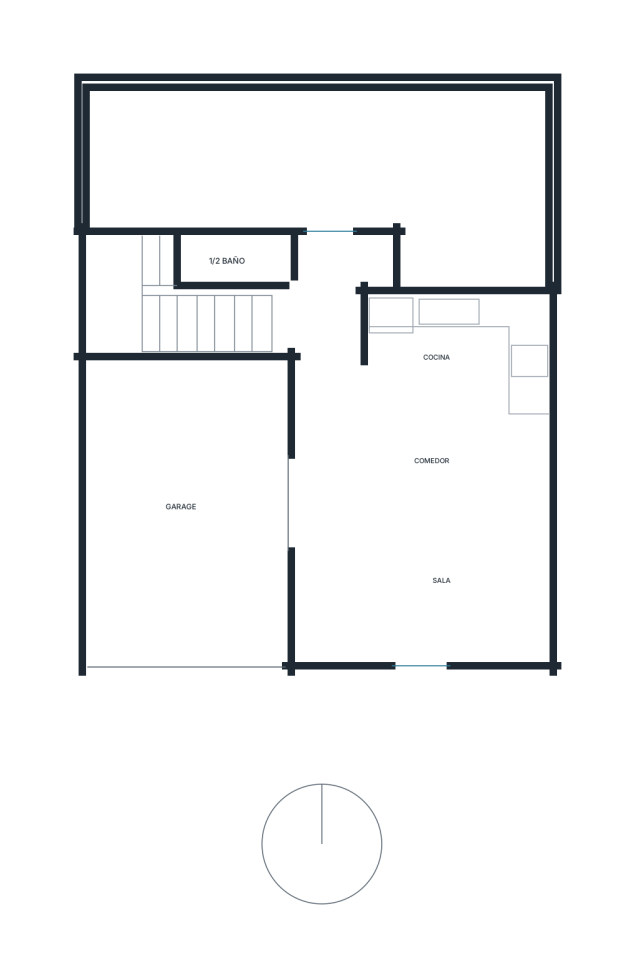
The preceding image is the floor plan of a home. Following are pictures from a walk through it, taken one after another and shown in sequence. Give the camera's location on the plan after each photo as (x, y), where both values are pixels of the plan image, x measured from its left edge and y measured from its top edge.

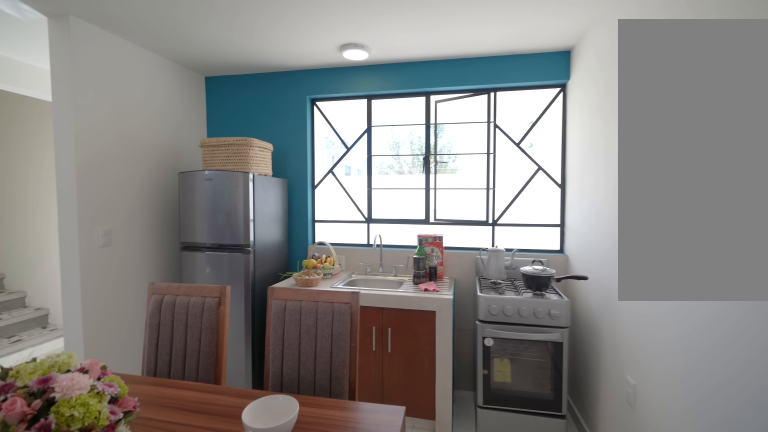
(414, 424)
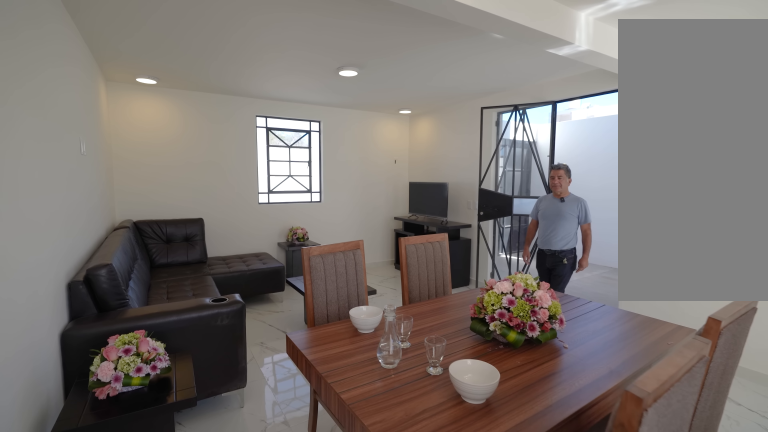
(497, 399)
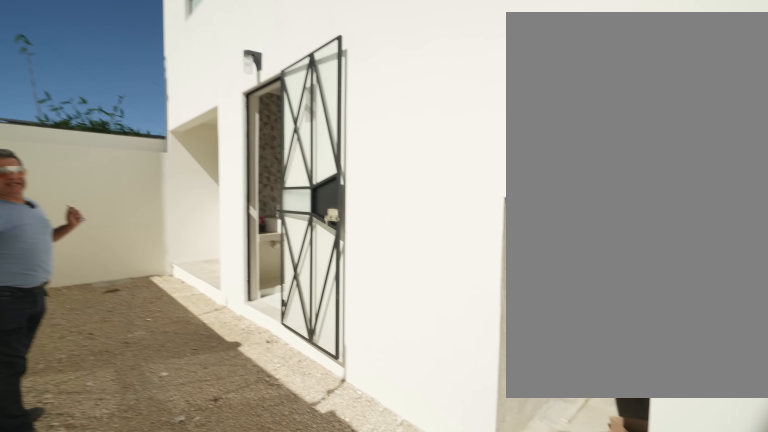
(123, 165)
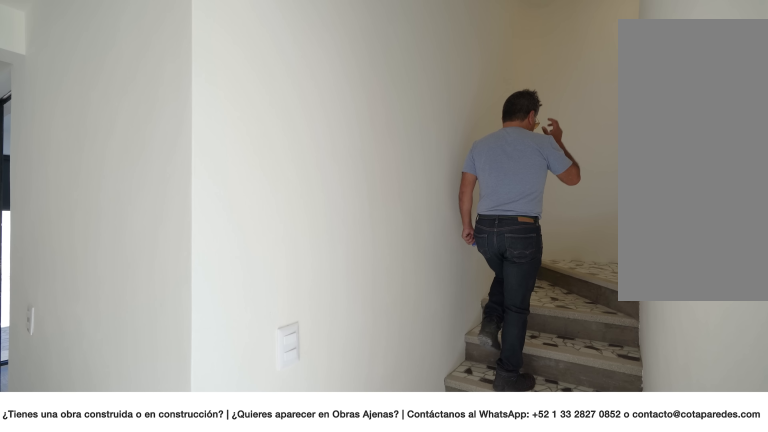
(319, 273)
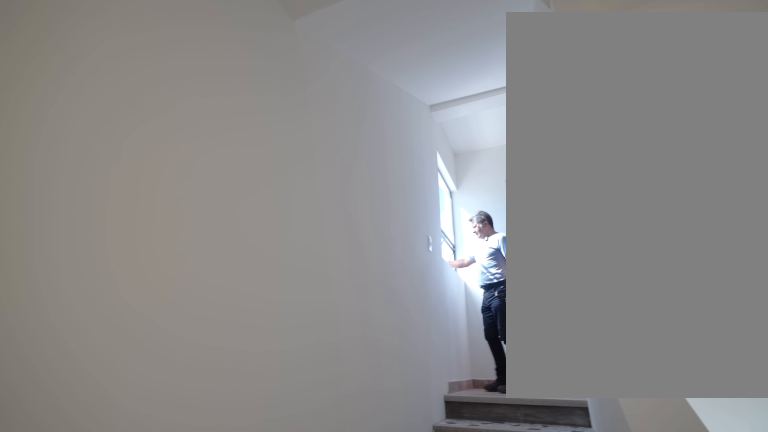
(130, 322)
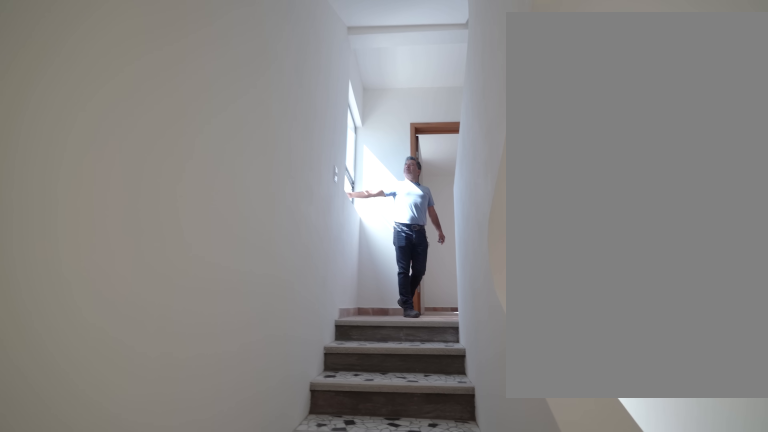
(113, 321)
